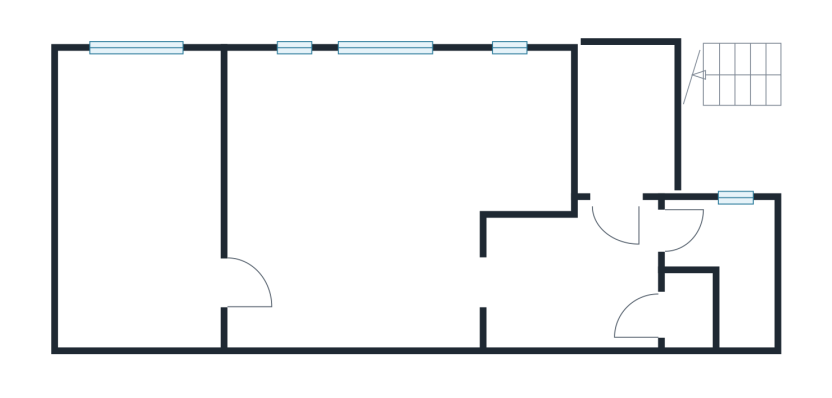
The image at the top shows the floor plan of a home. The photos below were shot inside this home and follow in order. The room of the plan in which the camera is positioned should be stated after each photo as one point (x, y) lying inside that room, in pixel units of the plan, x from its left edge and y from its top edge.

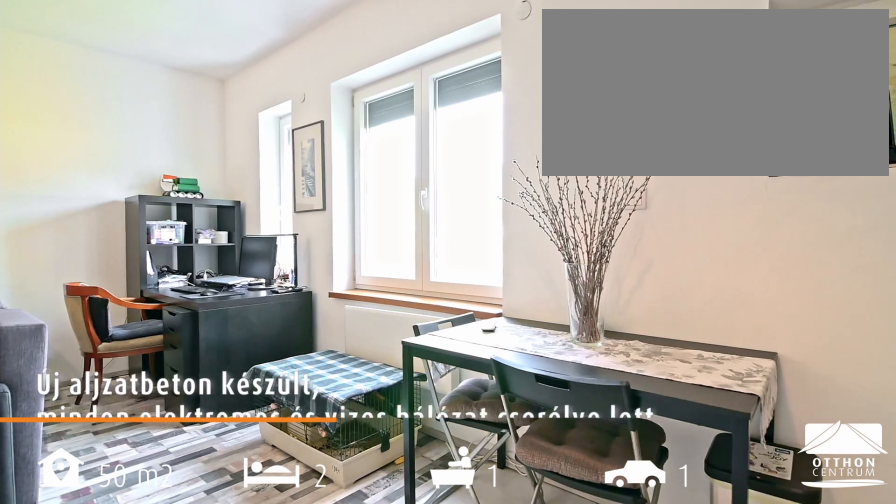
(518, 129)
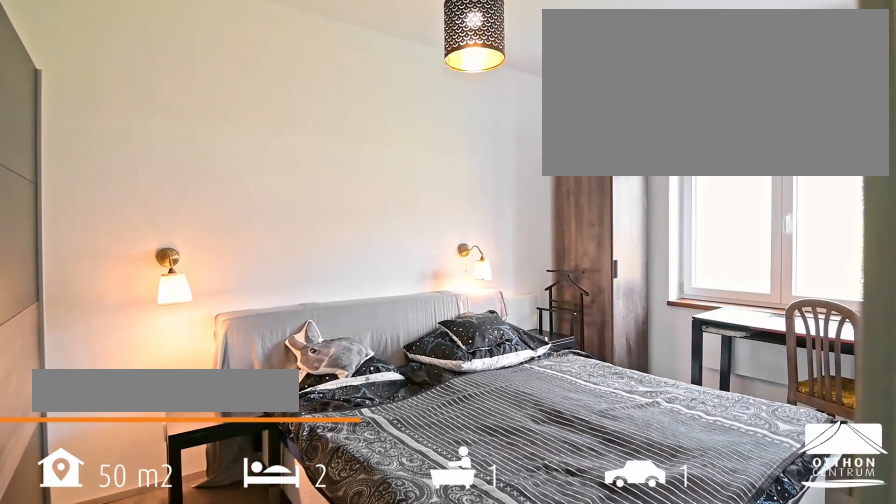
(140, 197)
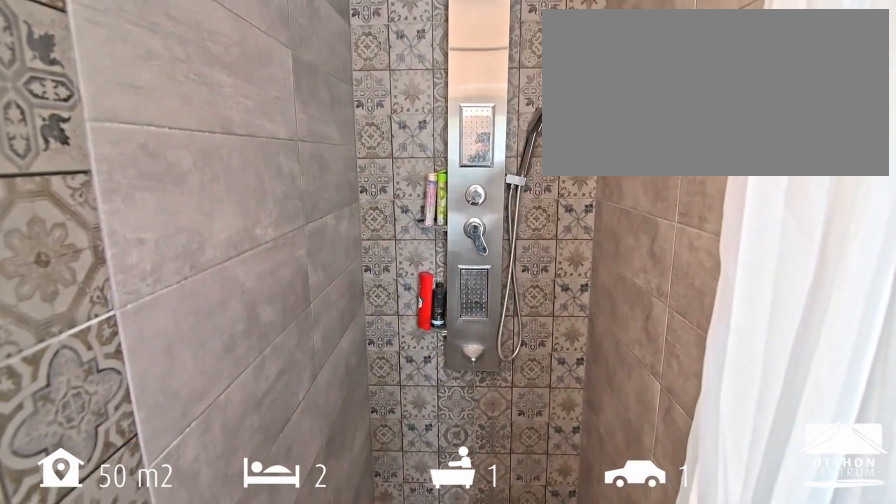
(737, 243)
